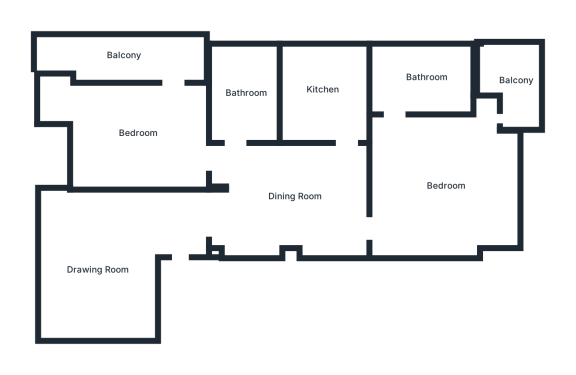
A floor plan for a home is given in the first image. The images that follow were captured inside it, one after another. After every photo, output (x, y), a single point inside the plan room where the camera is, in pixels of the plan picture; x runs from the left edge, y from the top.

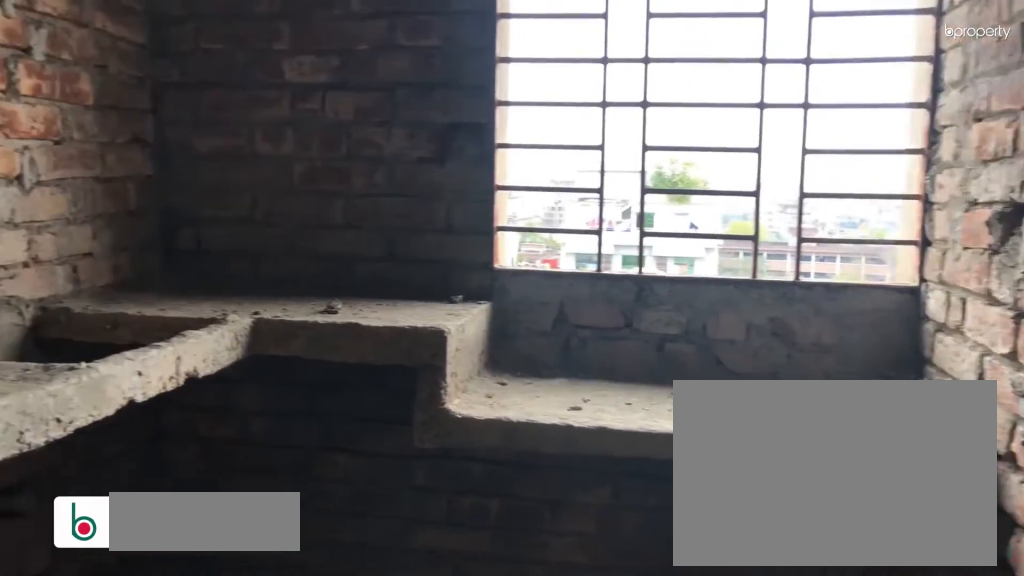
(321, 88)
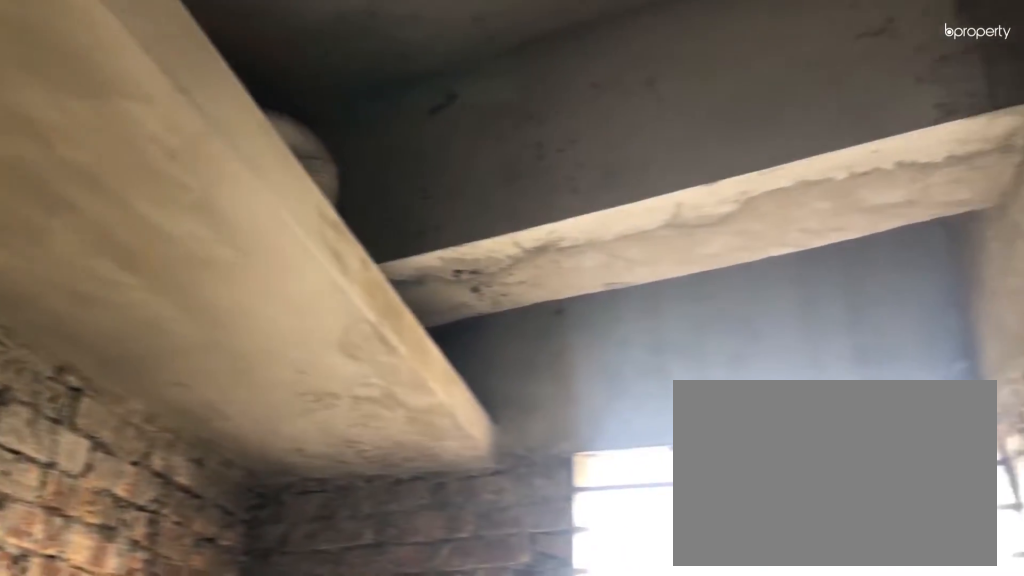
(321, 88)
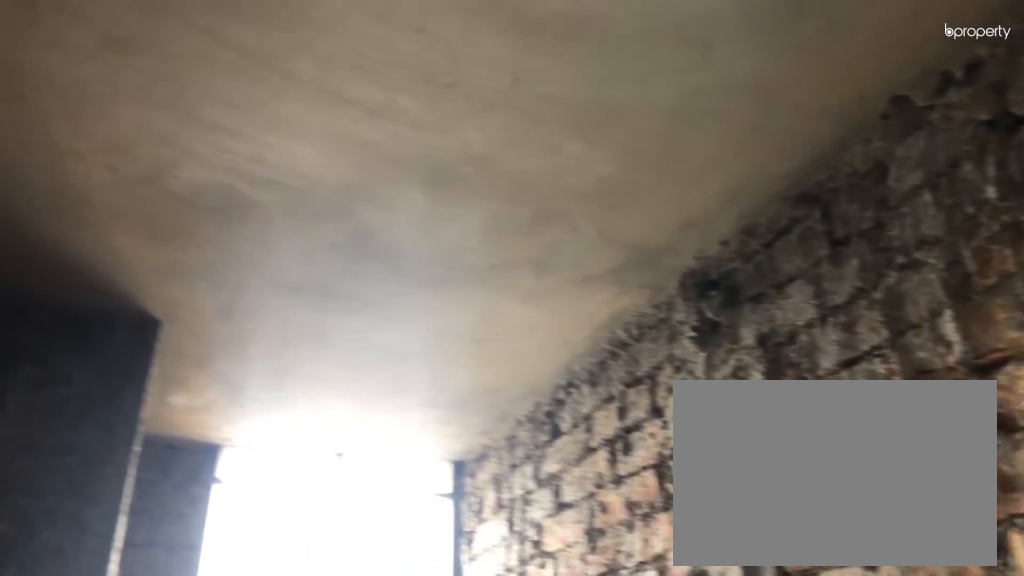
(242, 93)
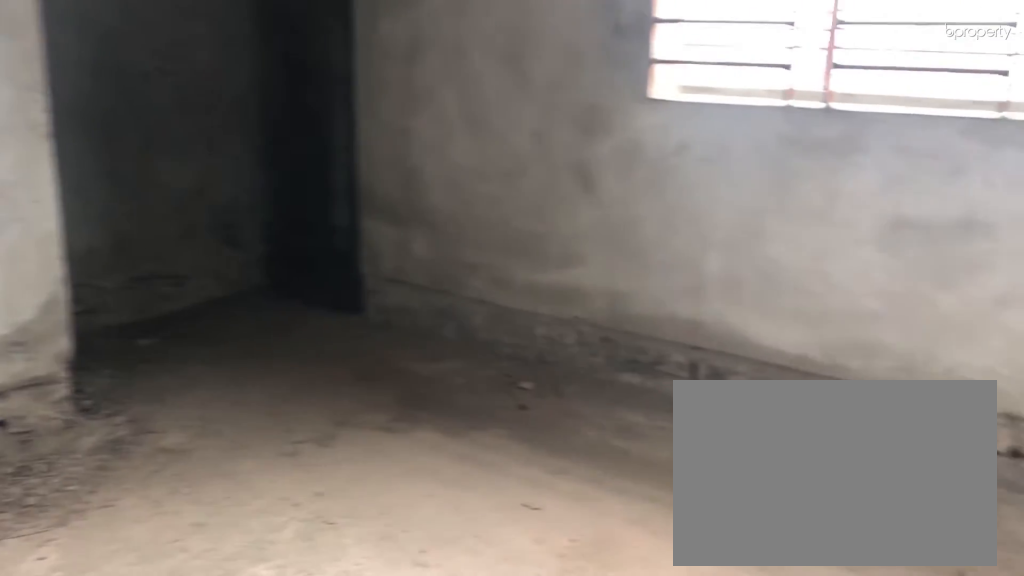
(136, 133)
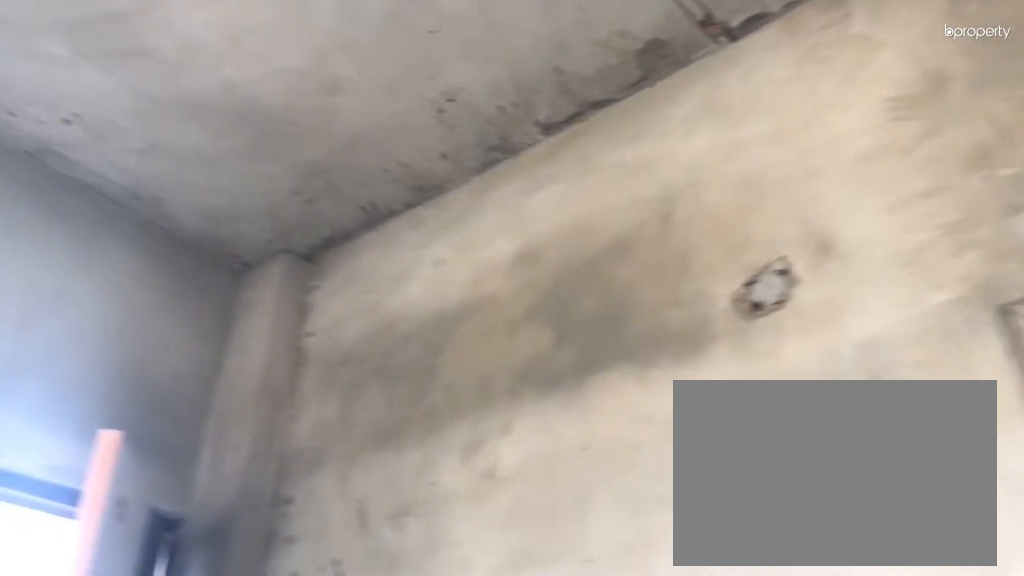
(136, 133)
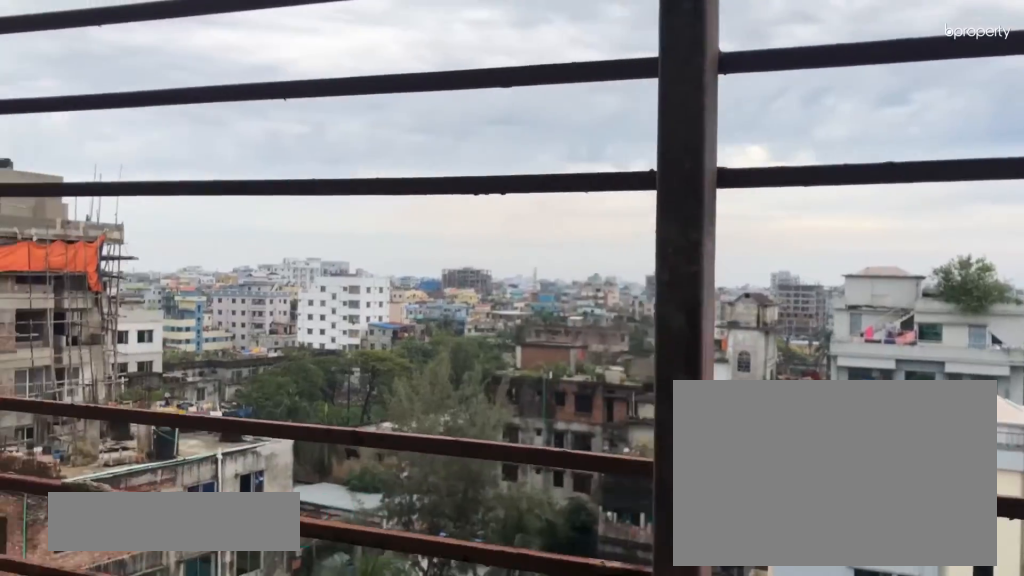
(125, 56)
